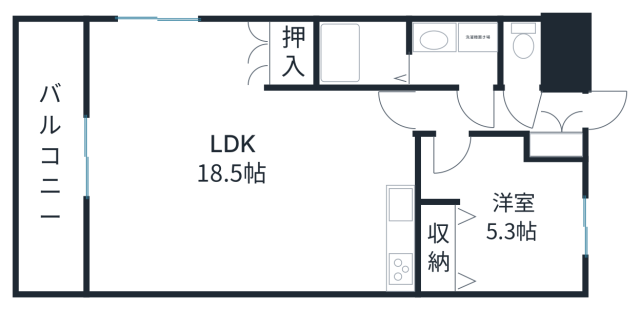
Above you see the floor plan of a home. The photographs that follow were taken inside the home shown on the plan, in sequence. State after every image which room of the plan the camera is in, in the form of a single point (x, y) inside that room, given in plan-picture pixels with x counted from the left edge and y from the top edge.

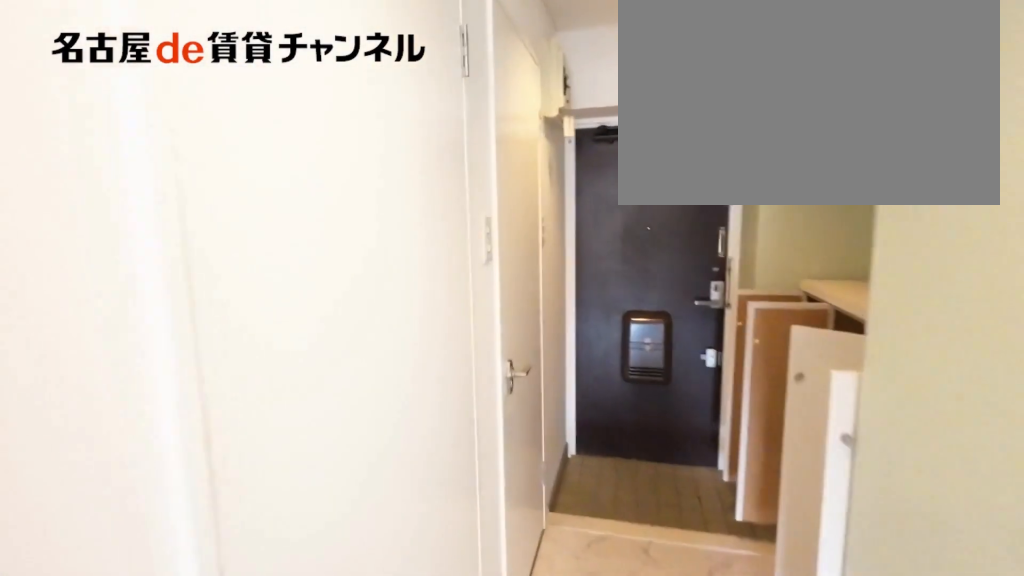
(475, 110)
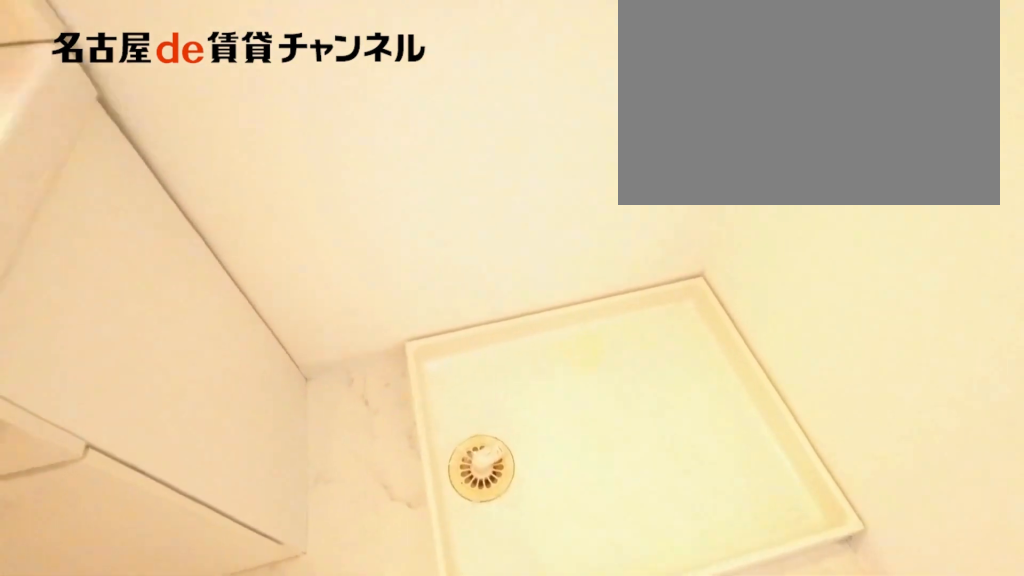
(455, 52)
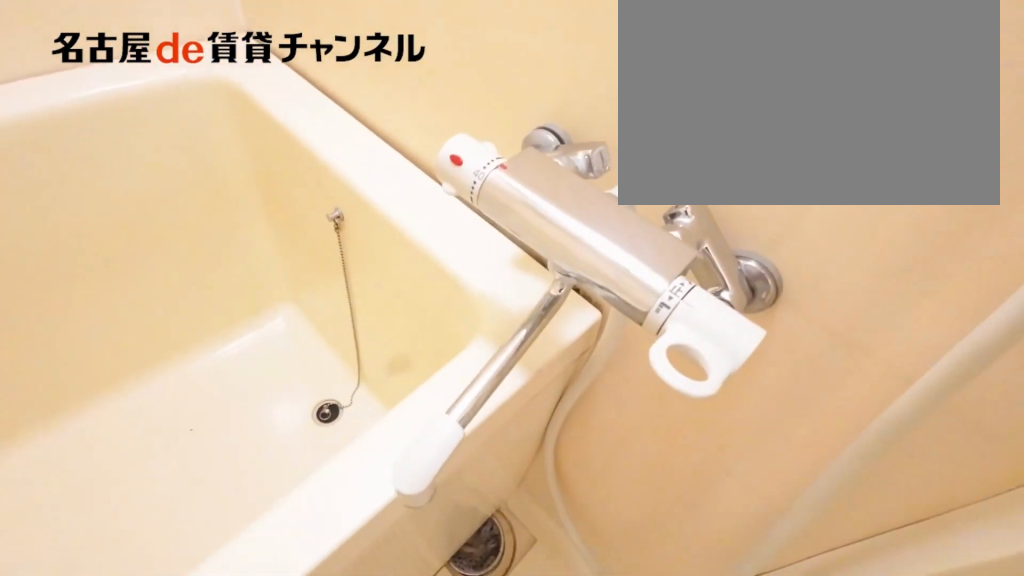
(364, 54)
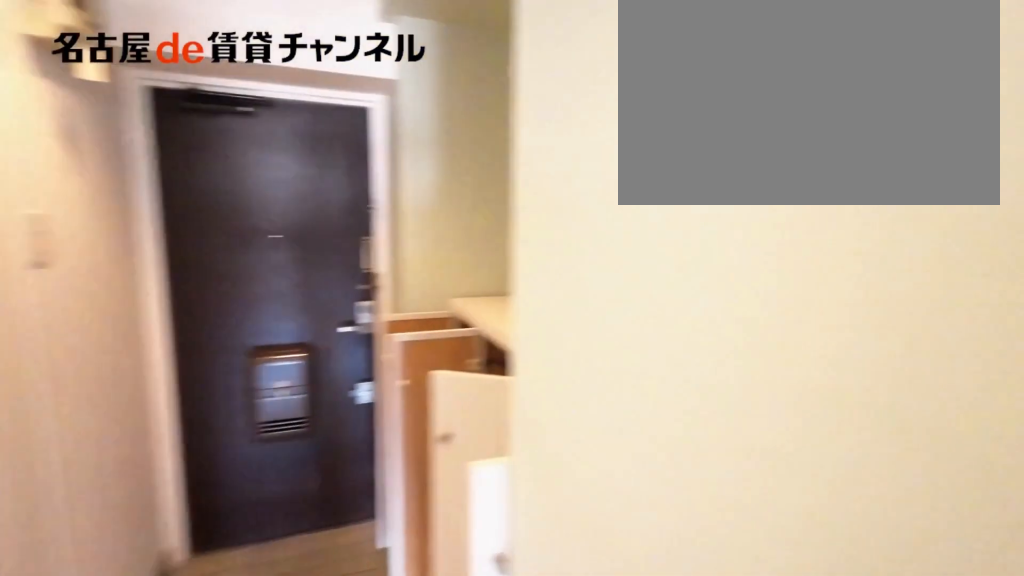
(480, 110)
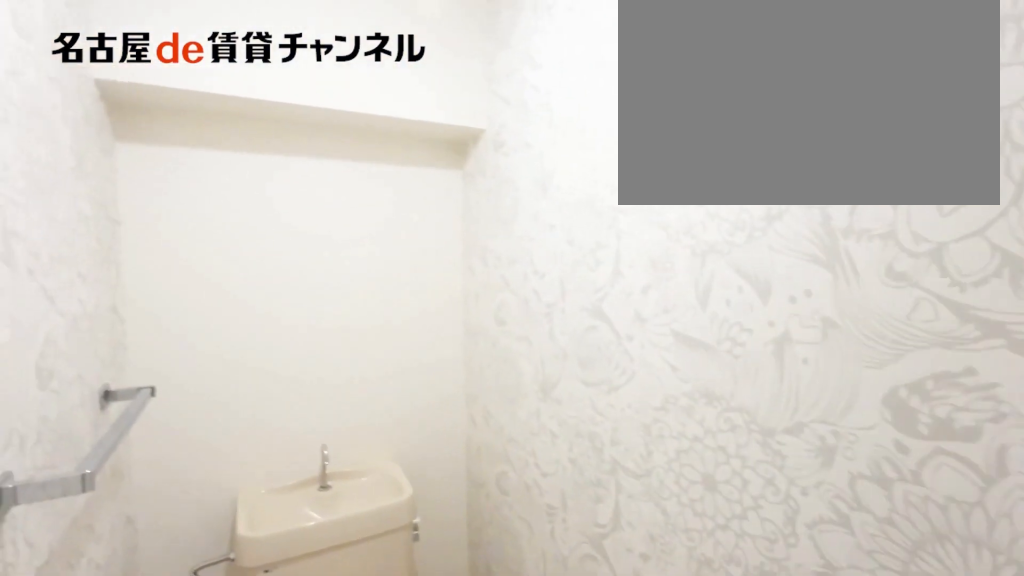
(525, 52)
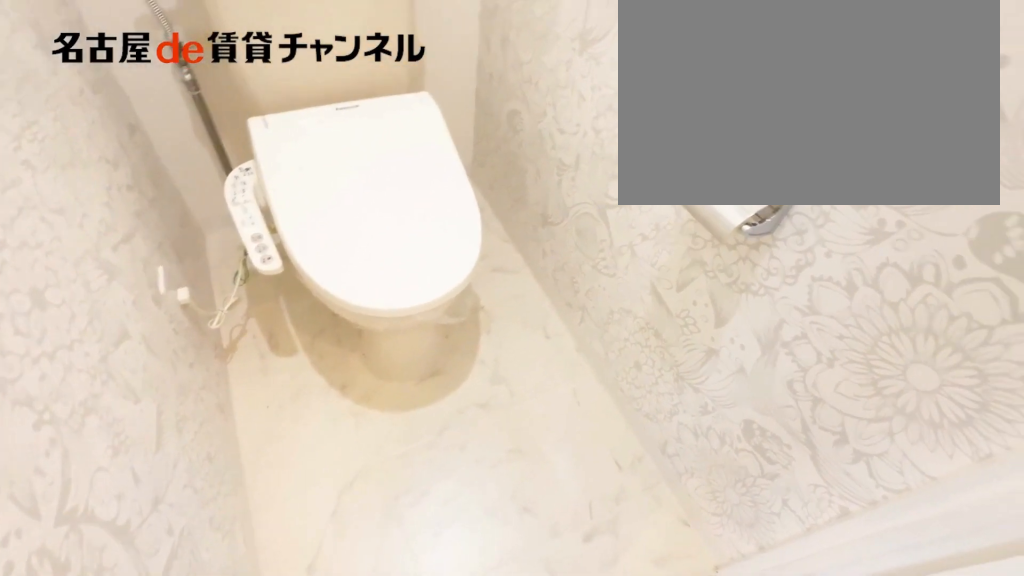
(525, 52)
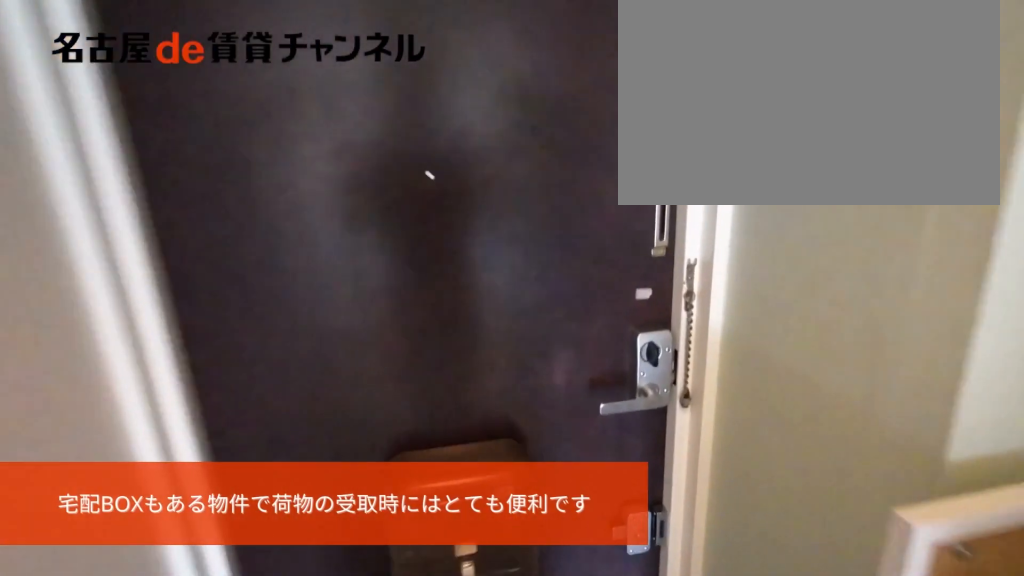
(544, 112)
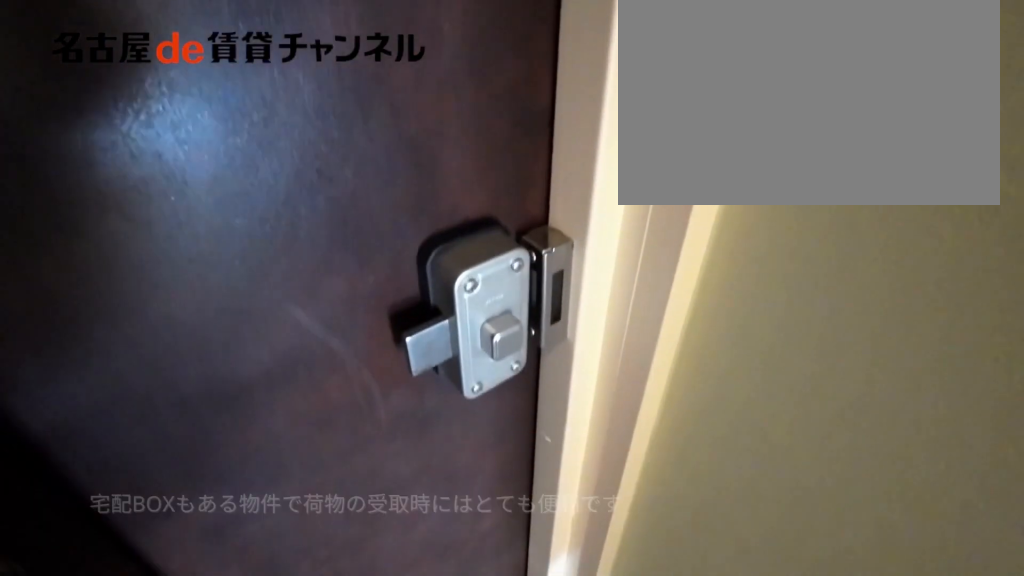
(544, 112)
